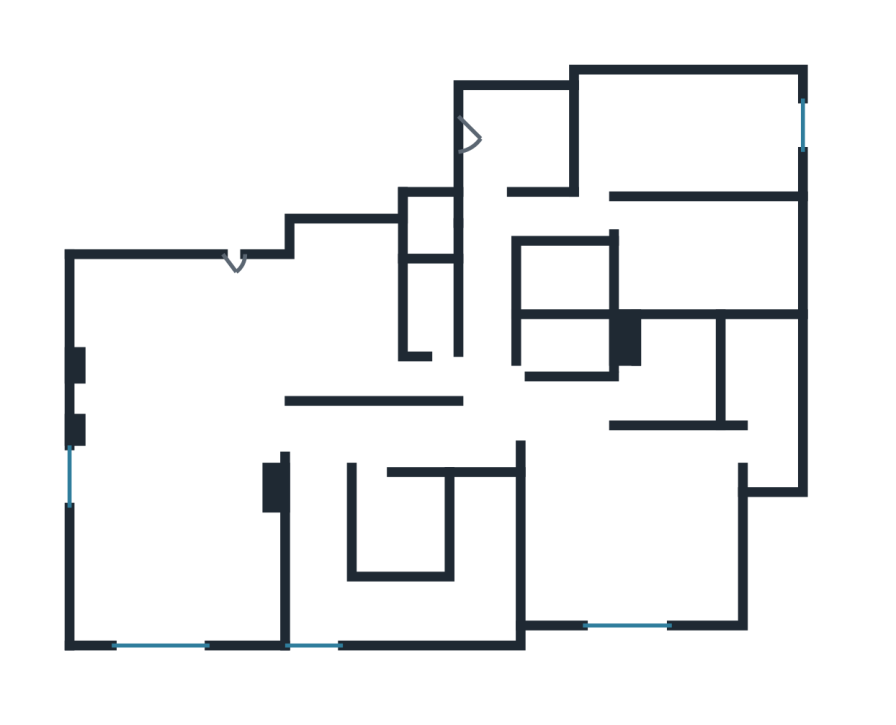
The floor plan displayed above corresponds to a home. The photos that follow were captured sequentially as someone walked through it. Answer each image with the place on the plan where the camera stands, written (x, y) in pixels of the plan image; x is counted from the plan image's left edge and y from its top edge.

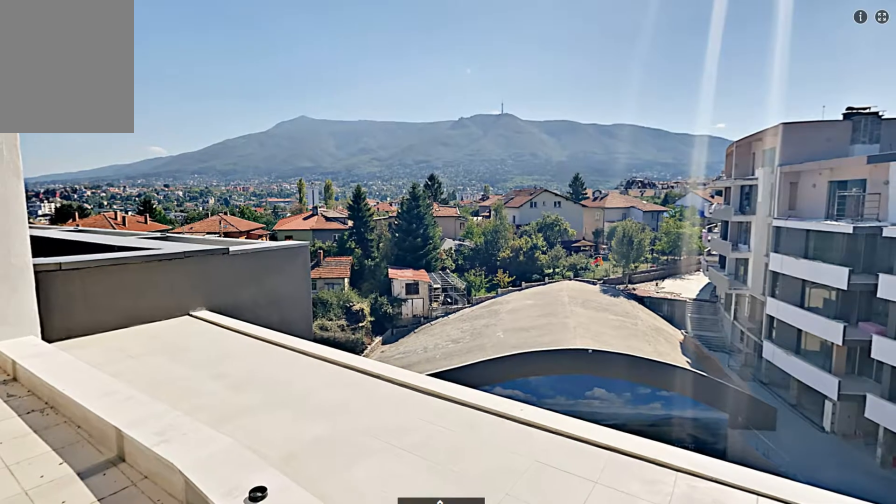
(220, 193)
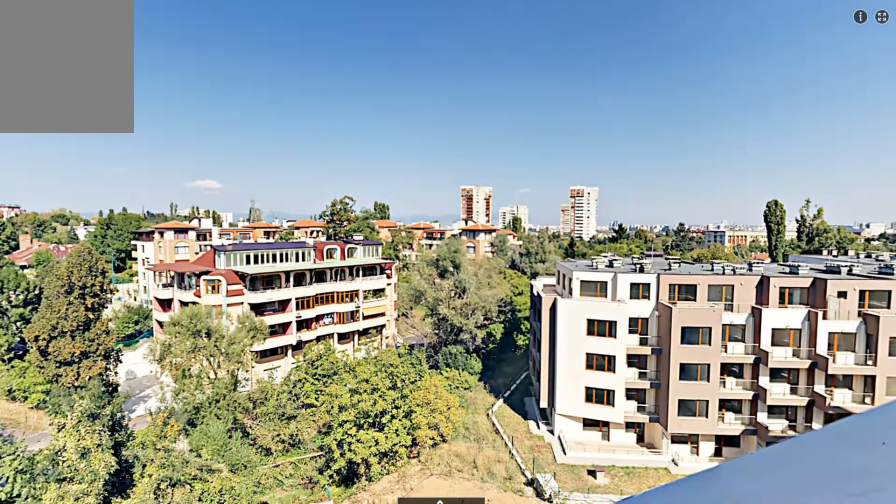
(182, 659)
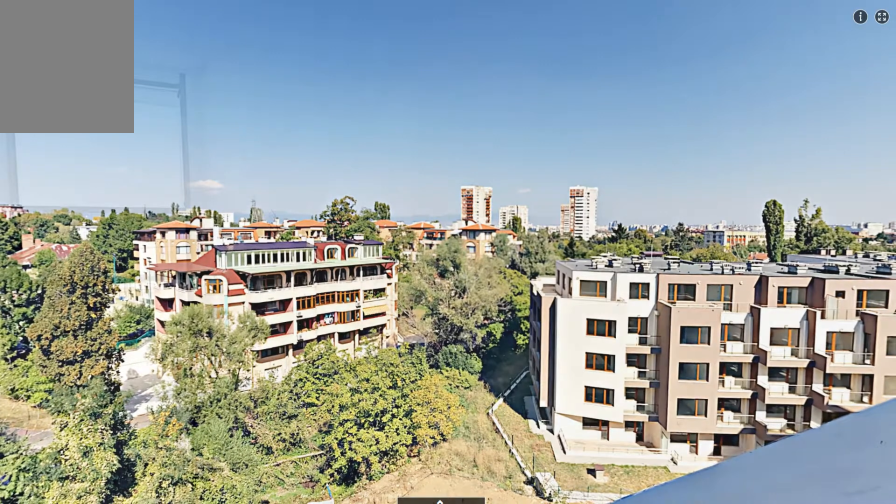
(187, 651)
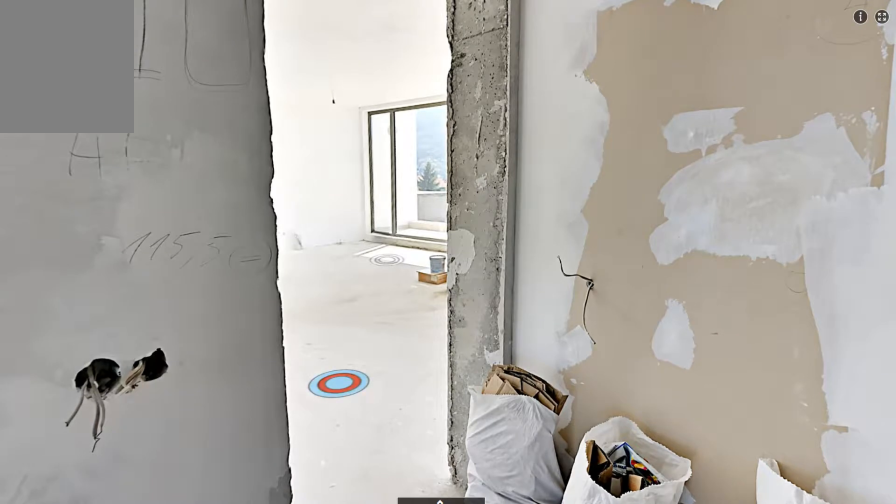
(278, 416)
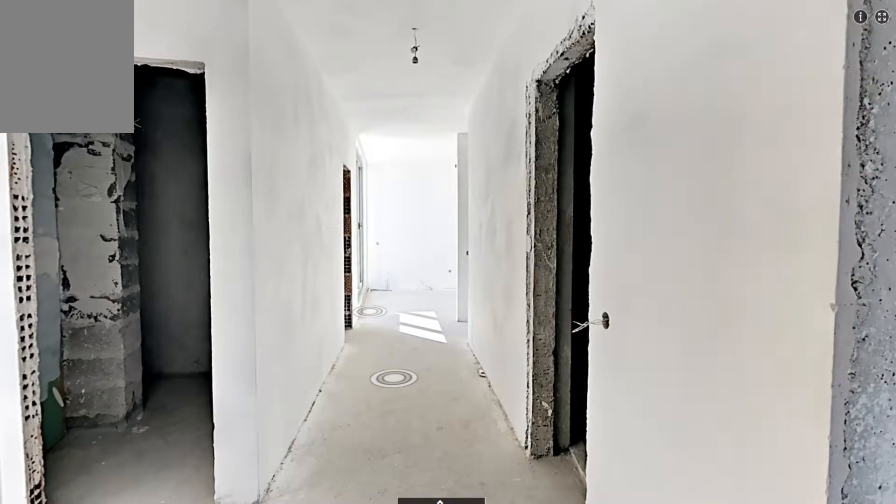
(488, 377)
